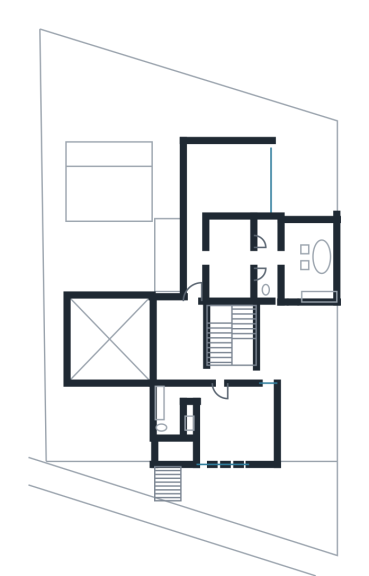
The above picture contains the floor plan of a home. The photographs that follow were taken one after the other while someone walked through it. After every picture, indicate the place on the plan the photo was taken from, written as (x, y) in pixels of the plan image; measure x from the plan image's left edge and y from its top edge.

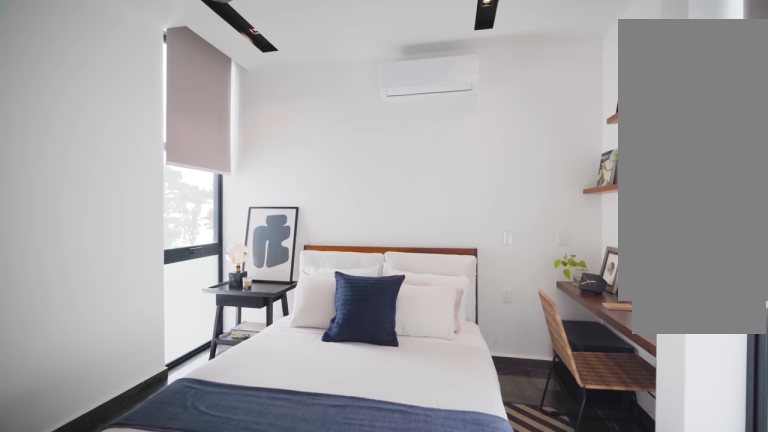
(219, 443)
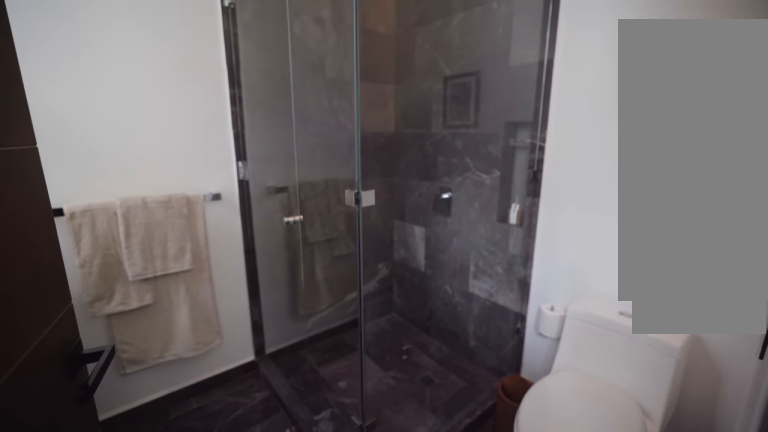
(173, 441)
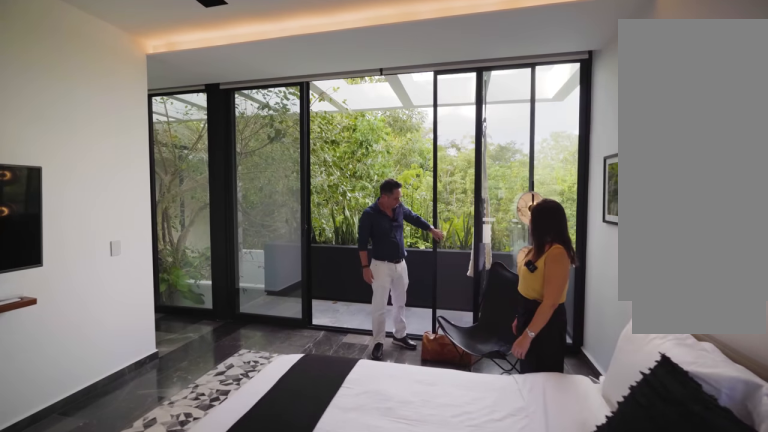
(263, 173)
